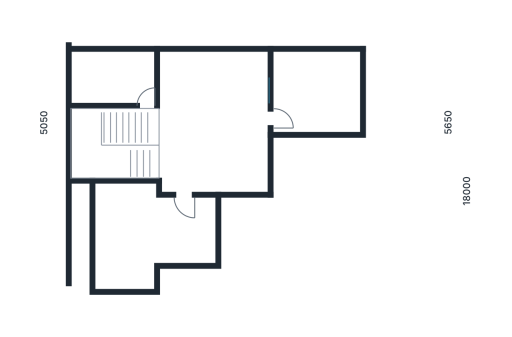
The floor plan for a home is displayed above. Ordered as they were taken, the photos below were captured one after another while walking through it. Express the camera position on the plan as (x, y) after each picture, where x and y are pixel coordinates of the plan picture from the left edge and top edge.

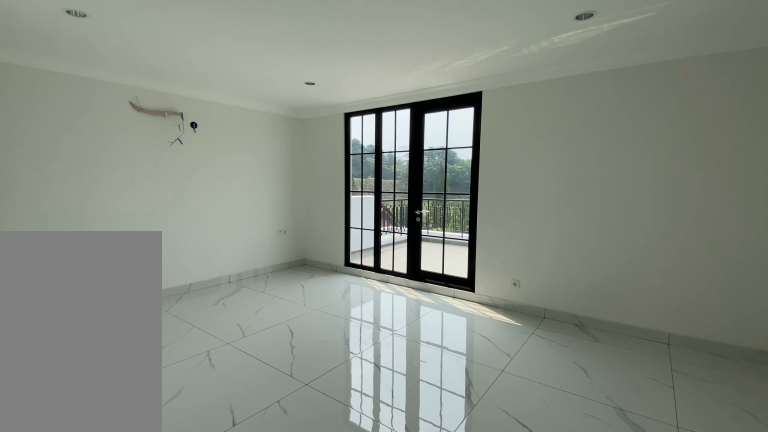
(199, 144)
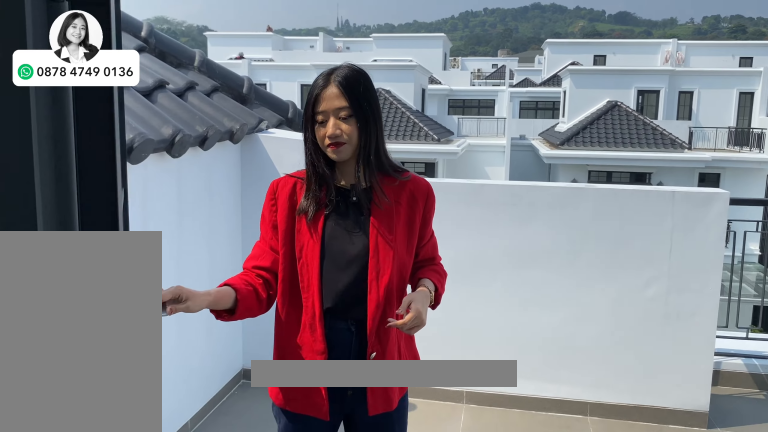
(139, 232)
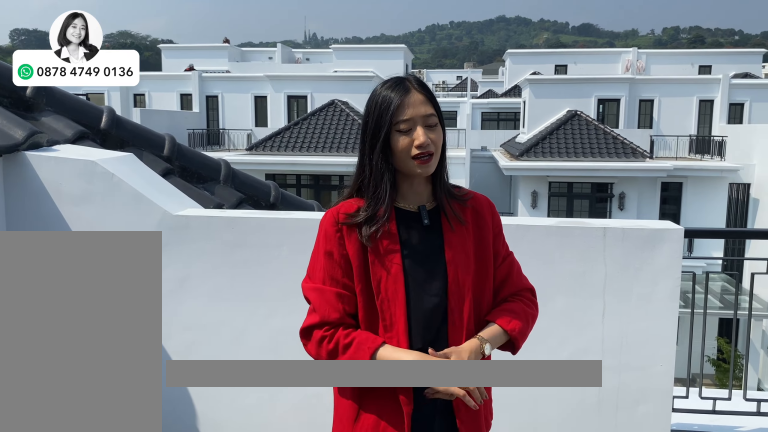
(139, 232)
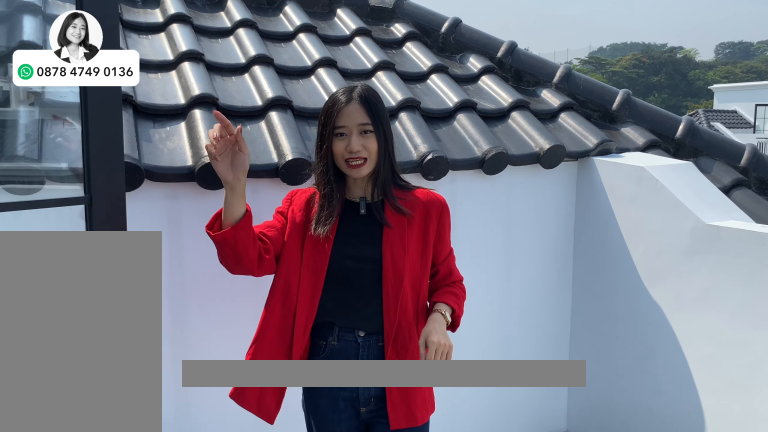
(139, 232)
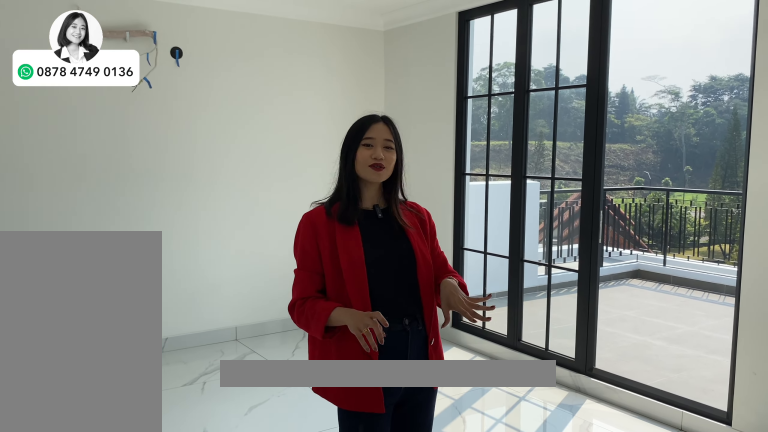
(207, 93)
